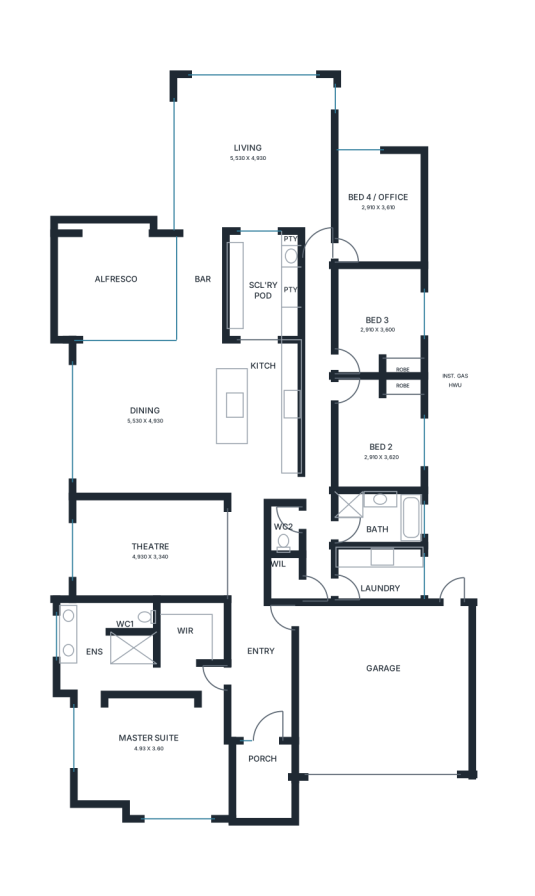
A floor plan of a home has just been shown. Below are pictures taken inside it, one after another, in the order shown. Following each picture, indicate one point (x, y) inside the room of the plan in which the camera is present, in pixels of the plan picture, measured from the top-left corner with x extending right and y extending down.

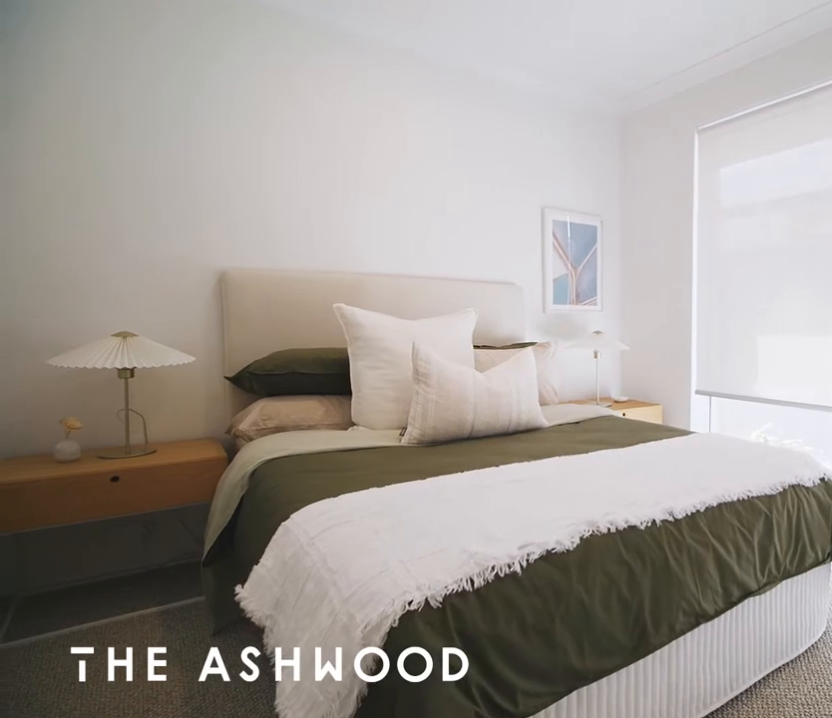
(379, 321)
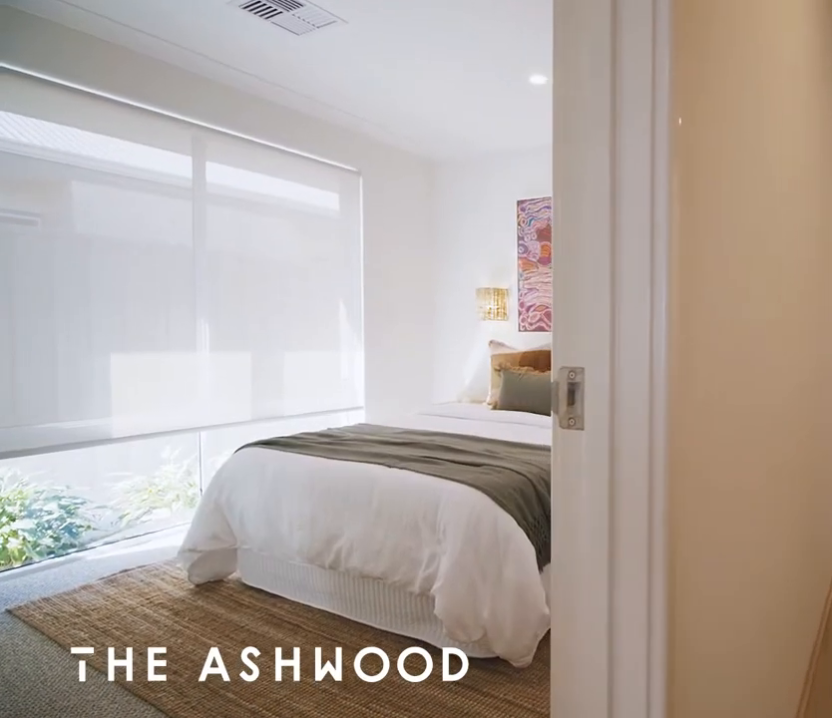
(378, 433)
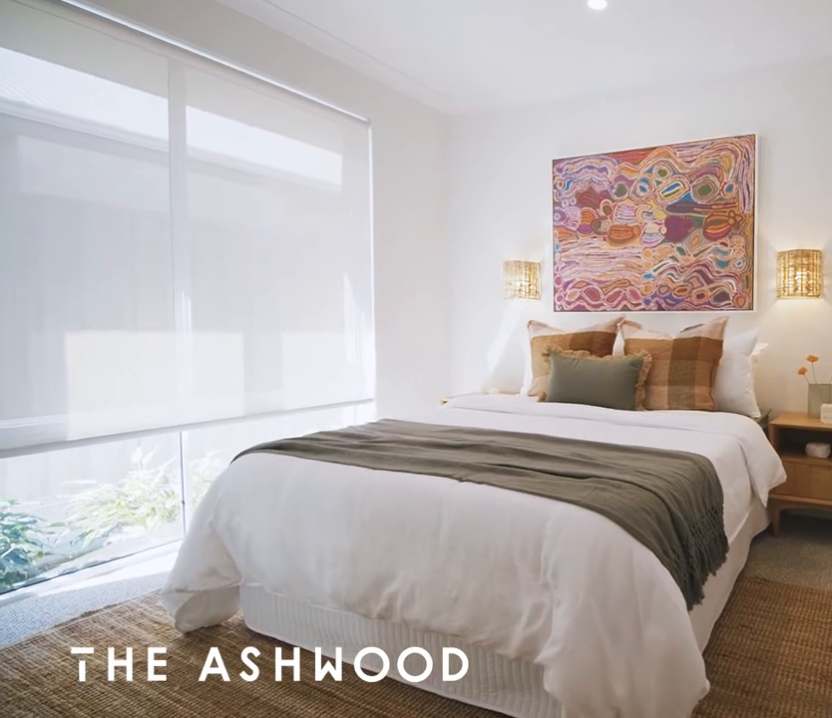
(378, 433)
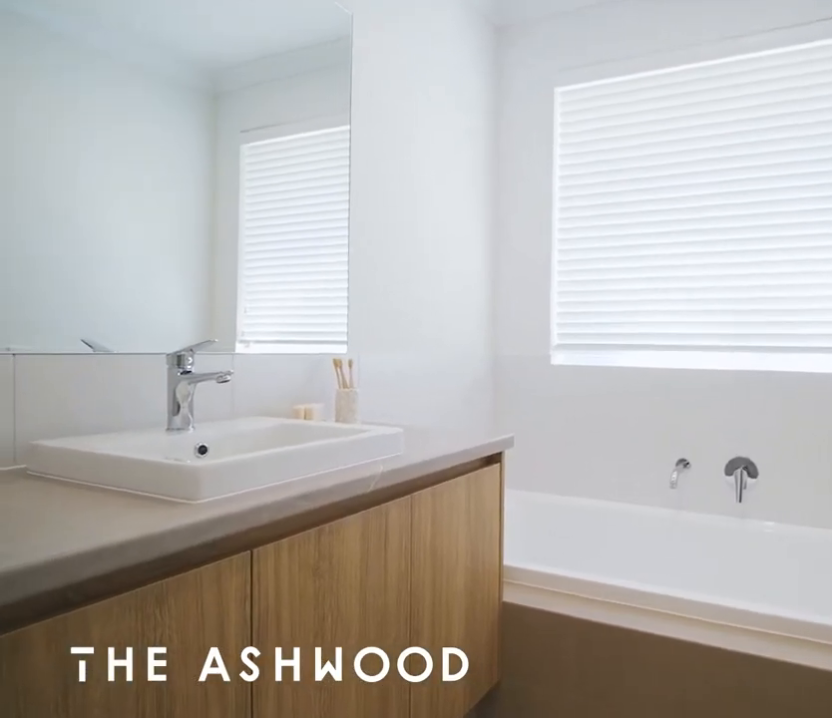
(378, 517)
